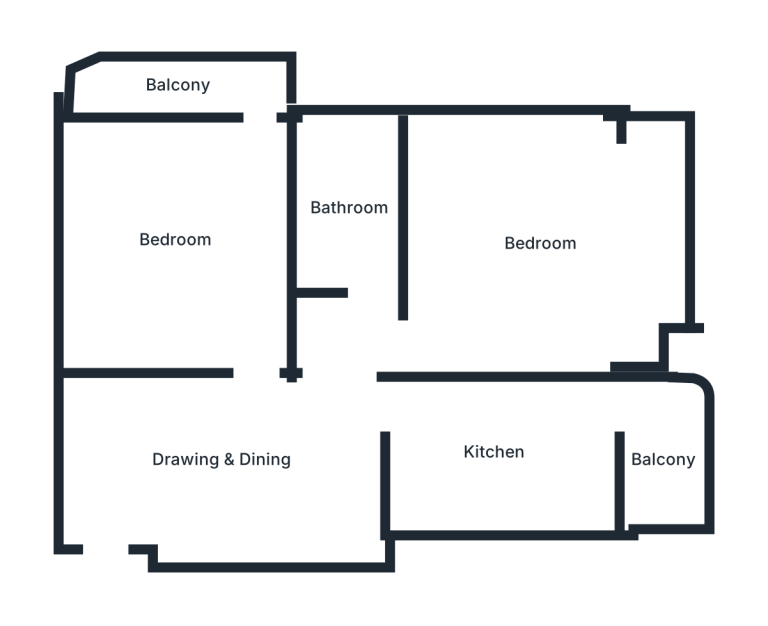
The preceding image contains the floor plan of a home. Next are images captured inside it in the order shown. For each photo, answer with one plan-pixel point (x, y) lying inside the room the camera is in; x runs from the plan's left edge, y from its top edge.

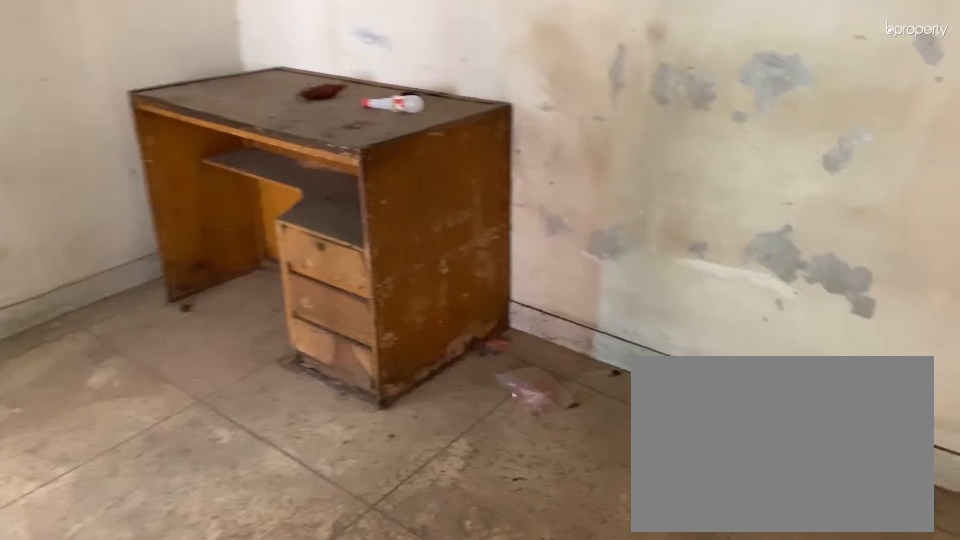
(227, 457)
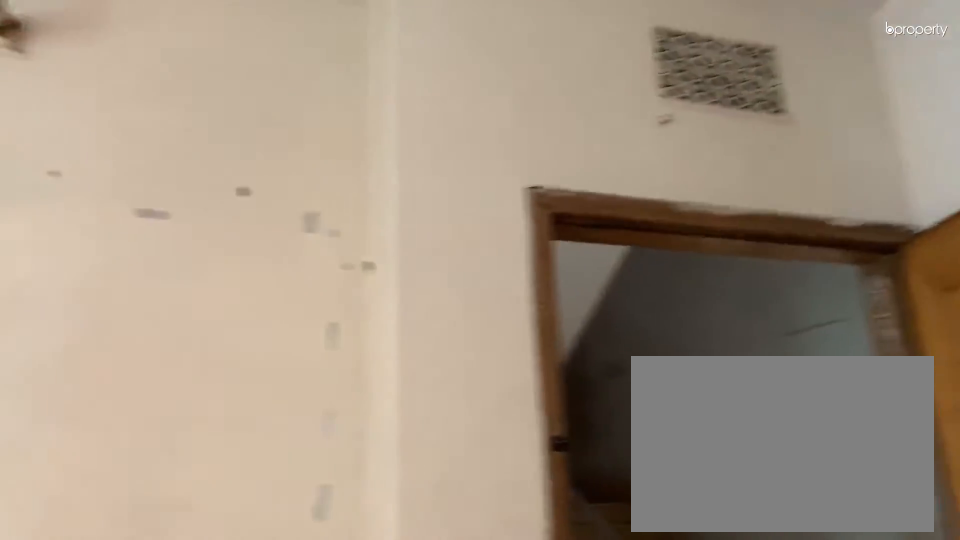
(227, 457)
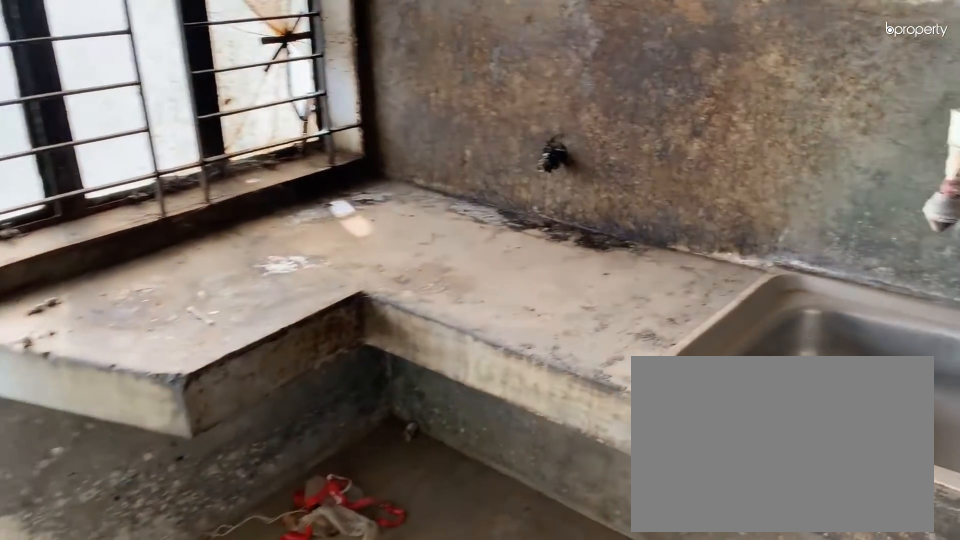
(493, 453)
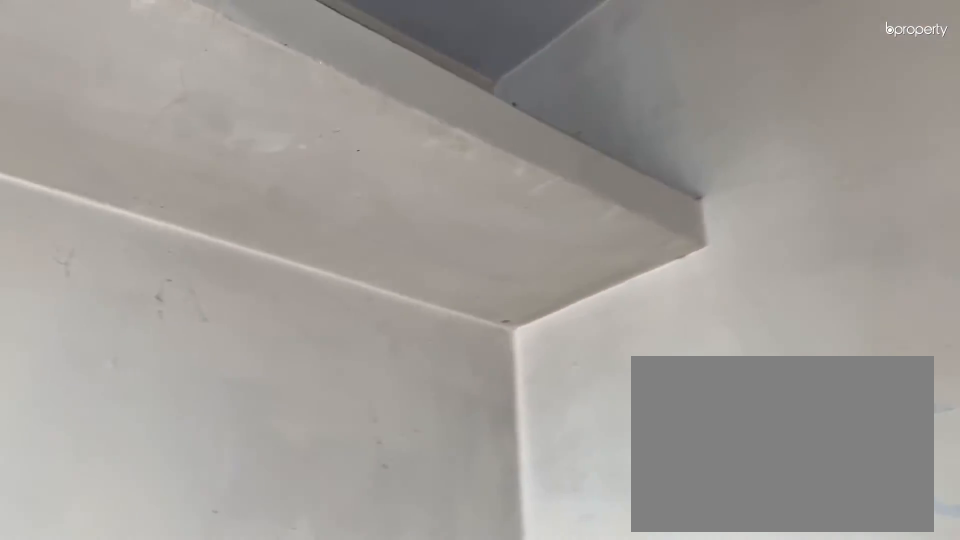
(493, 453)
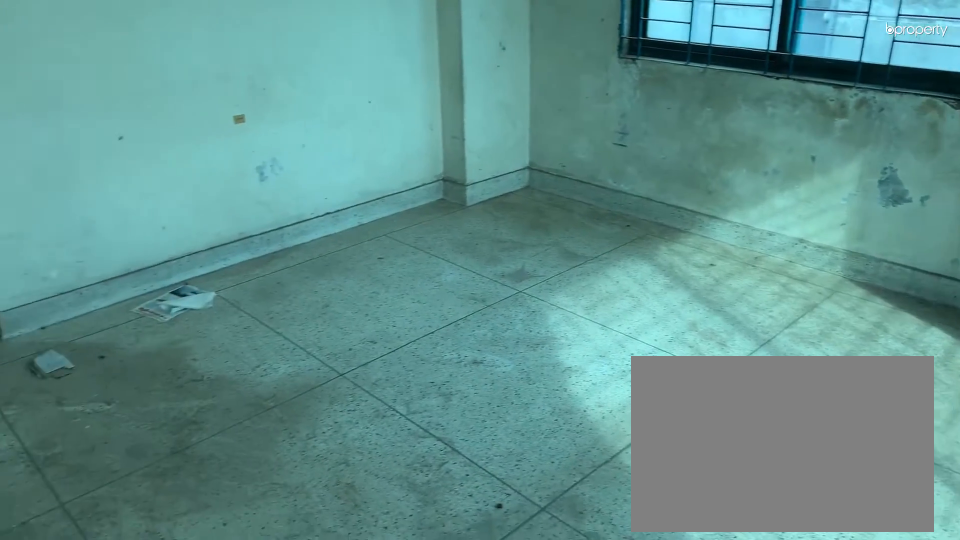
(537, 242)
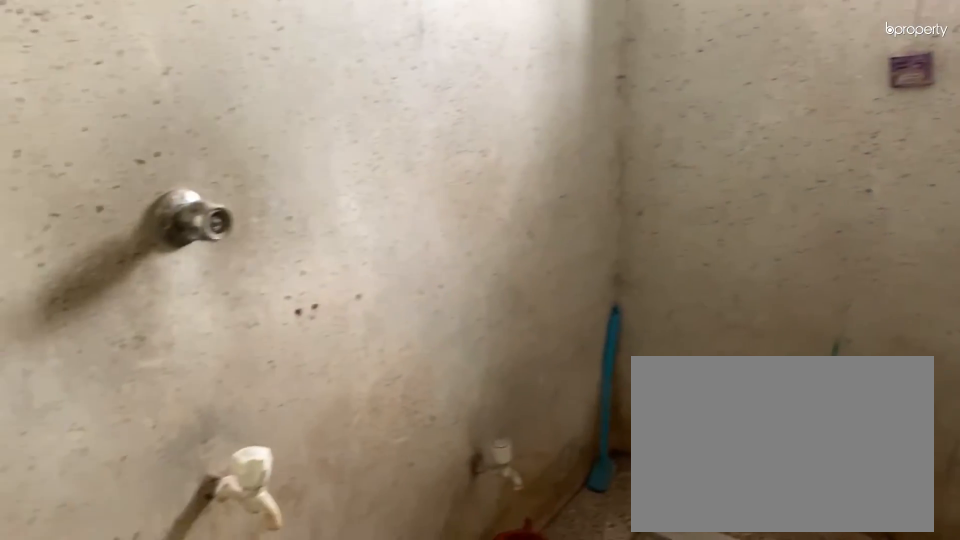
(350, 208)
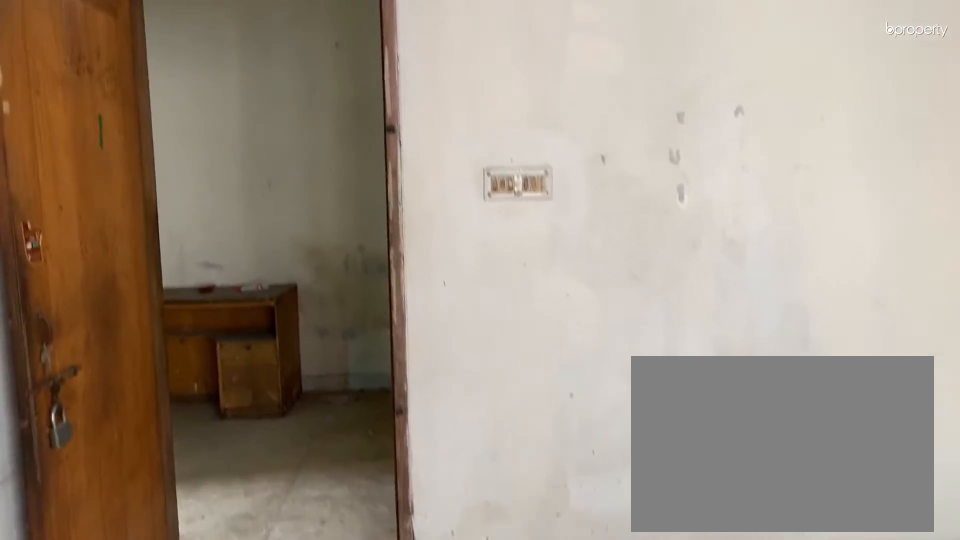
(174, 242)
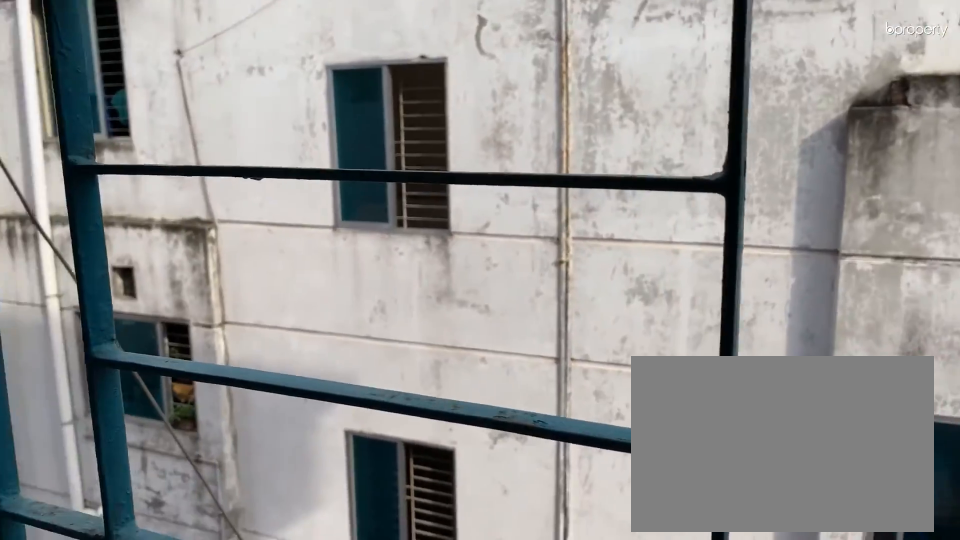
(178, 86)
